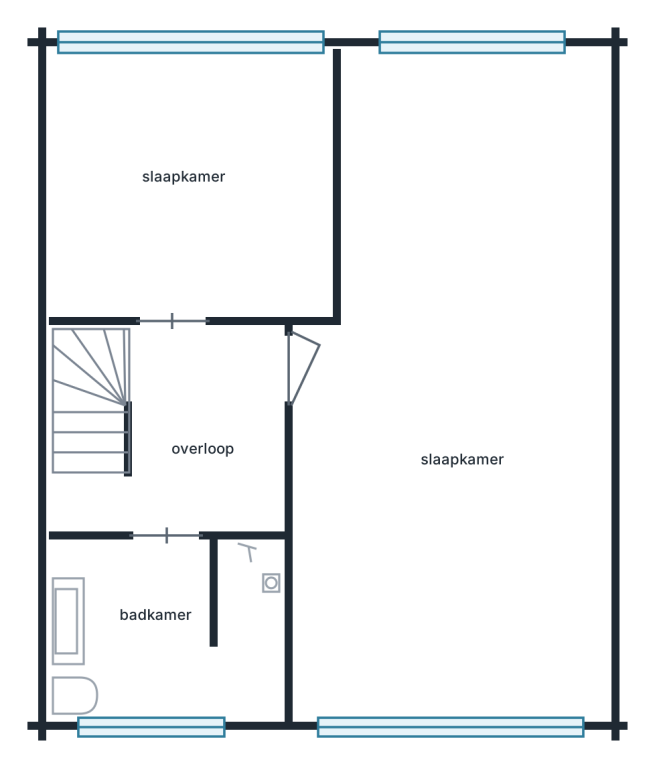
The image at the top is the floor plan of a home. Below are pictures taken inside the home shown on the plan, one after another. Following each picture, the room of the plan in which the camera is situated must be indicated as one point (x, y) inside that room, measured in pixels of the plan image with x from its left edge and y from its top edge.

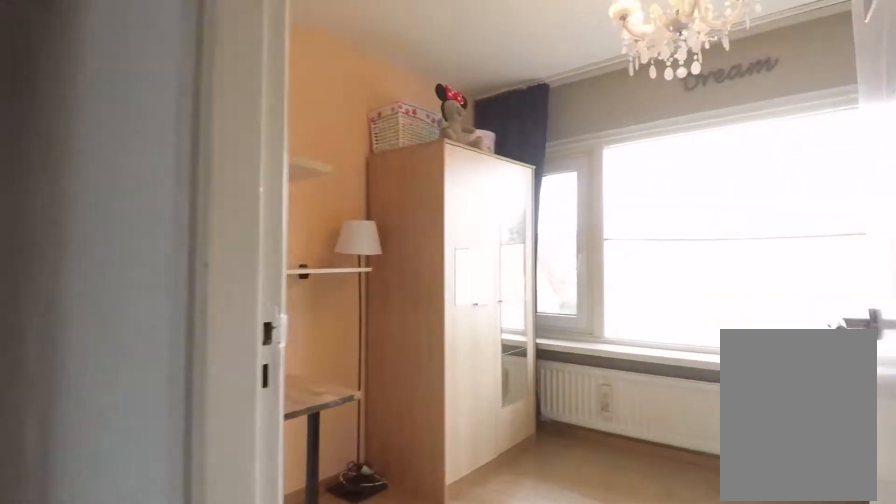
(192, 439)
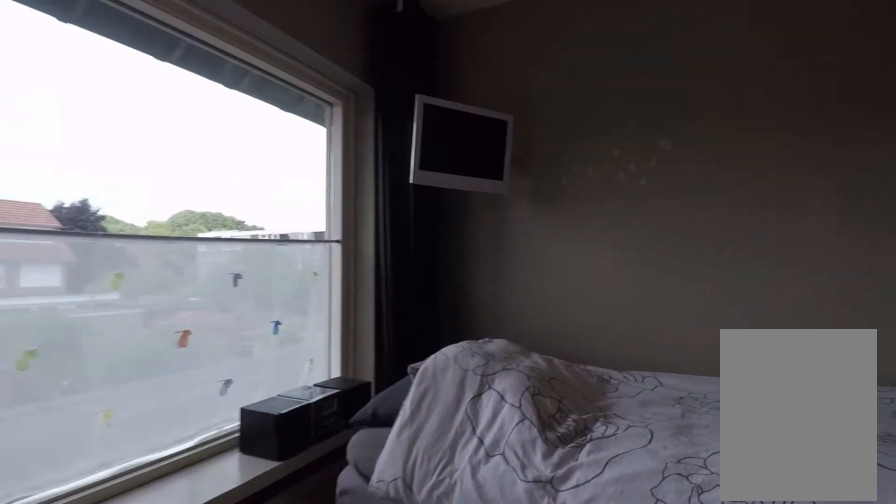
(190, 179)
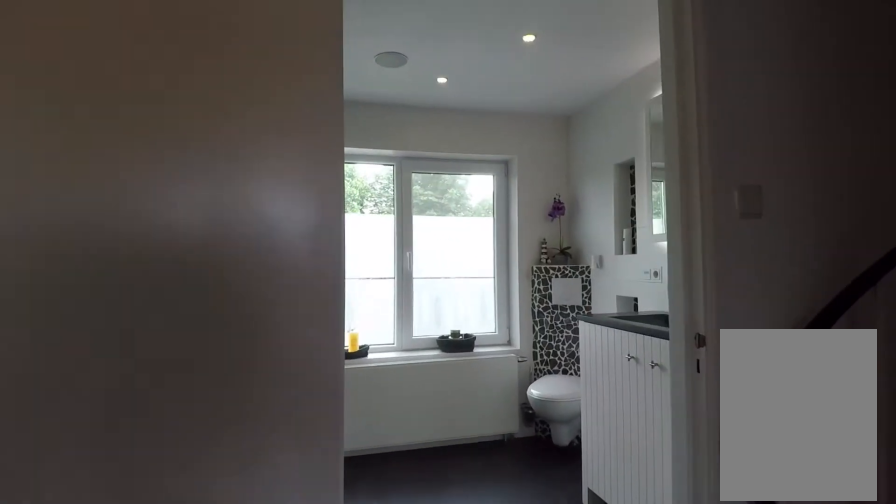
(193, 439)
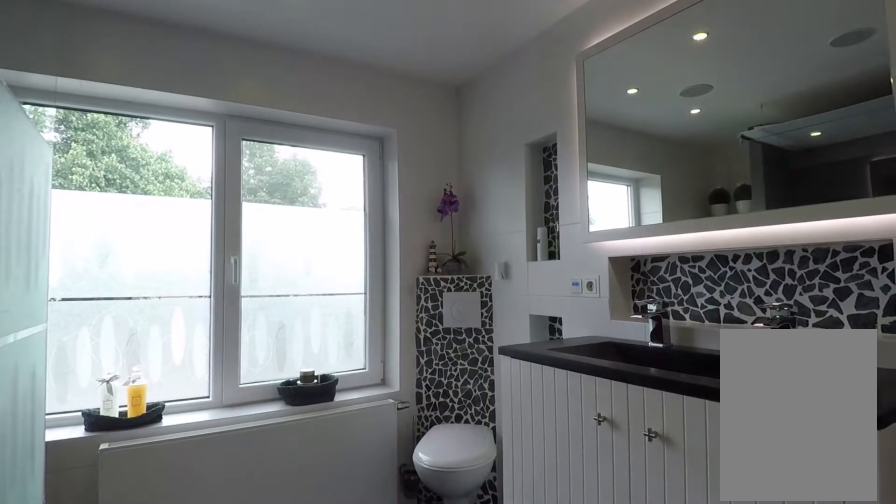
(168, 628)
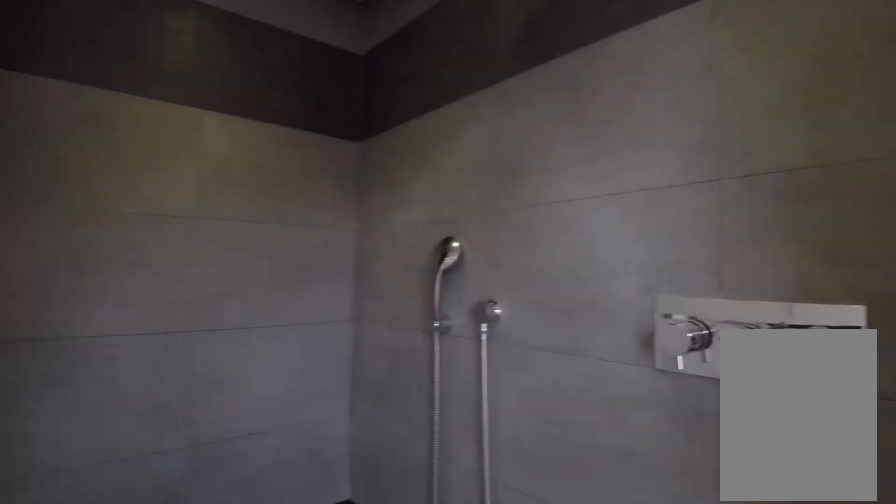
(167, 630)
